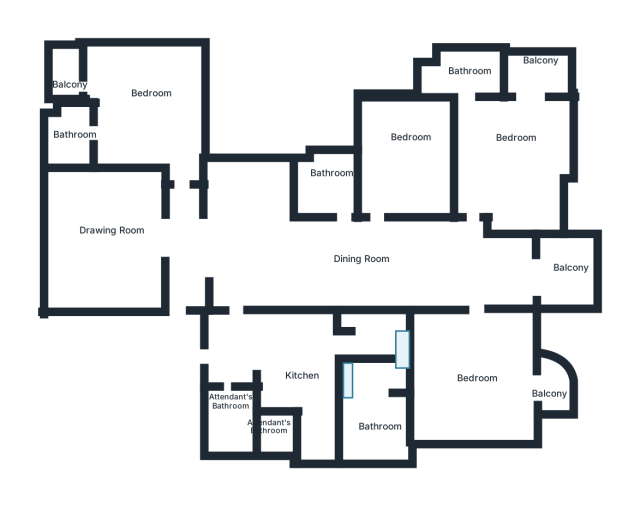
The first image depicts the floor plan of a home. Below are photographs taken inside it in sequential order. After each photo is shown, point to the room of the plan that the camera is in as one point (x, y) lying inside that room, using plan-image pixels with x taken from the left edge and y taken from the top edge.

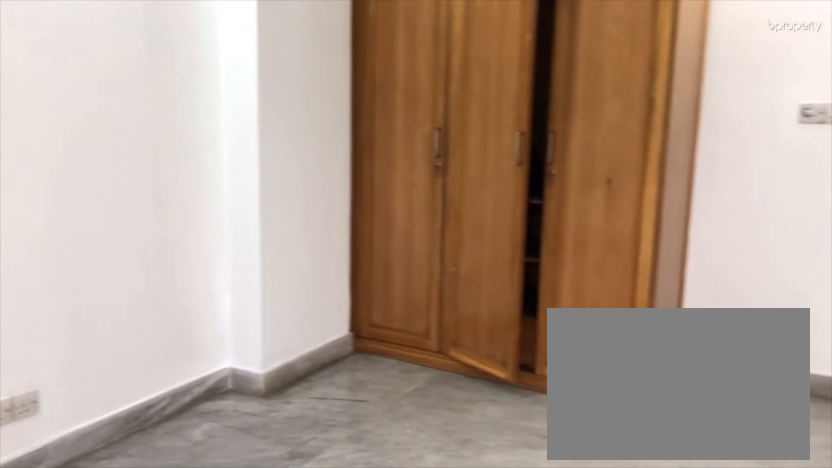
(411, 155)
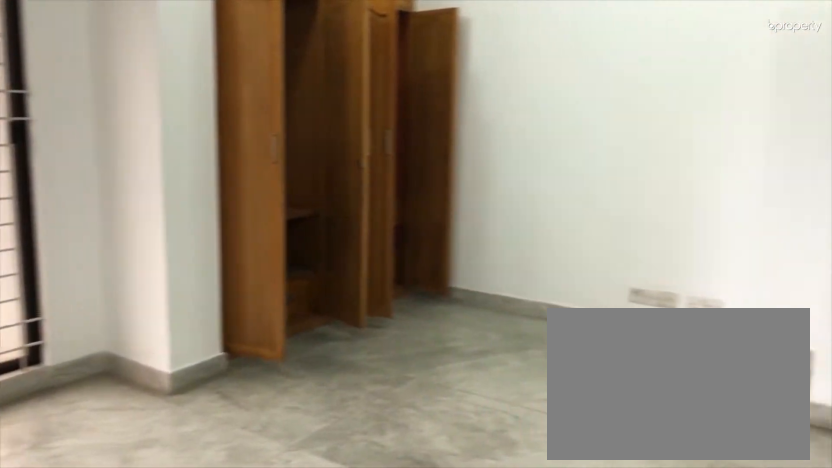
(522, 135)
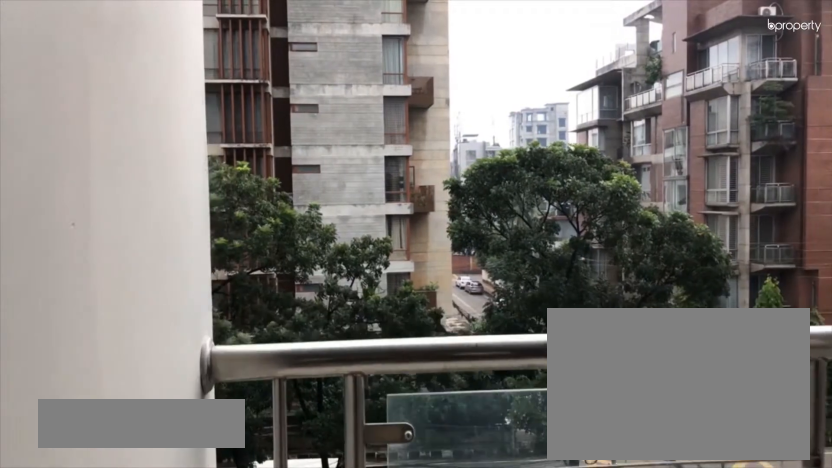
(541, 64)
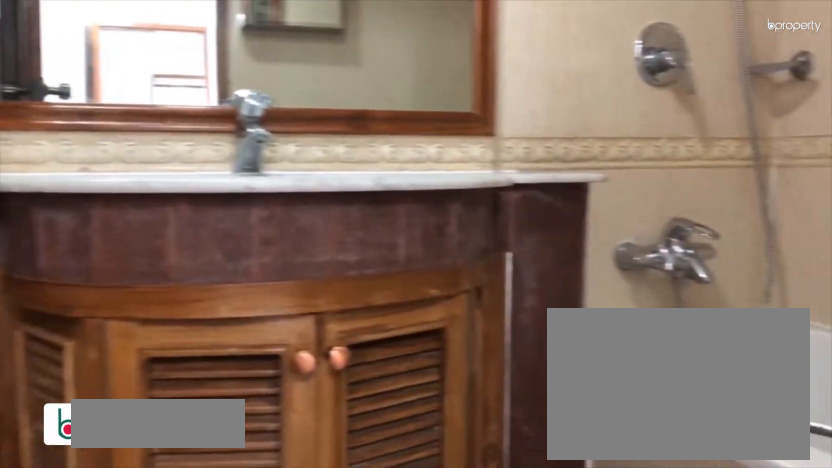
(463, 75)
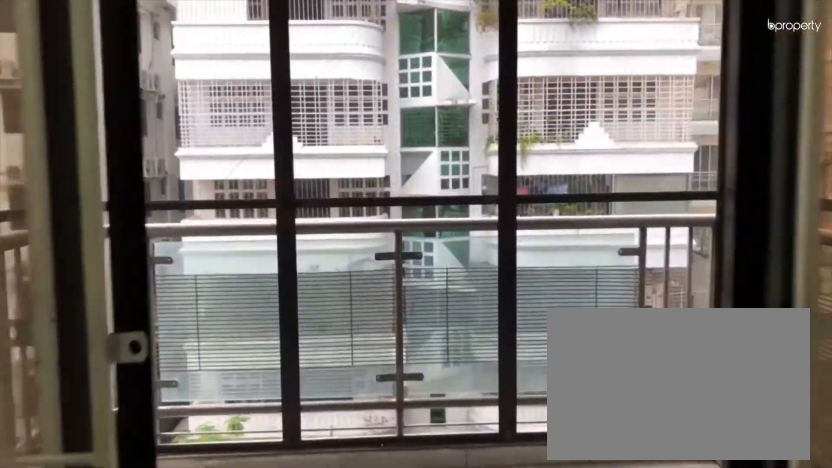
(566, 270)
